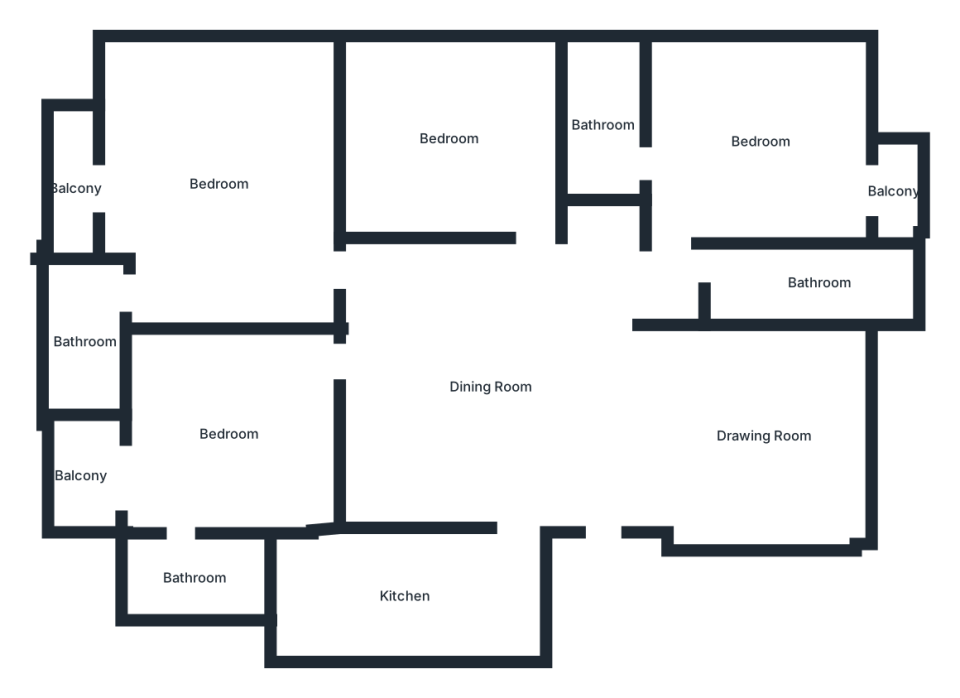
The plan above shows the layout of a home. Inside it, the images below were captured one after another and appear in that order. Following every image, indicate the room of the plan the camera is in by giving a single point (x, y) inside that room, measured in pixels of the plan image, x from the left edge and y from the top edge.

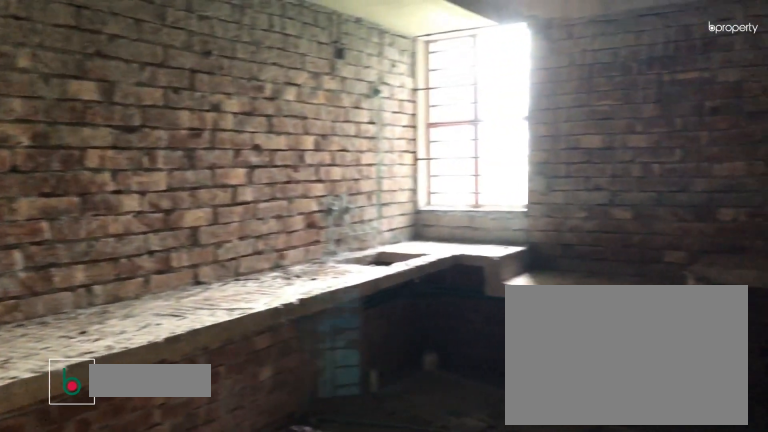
(408, 597)
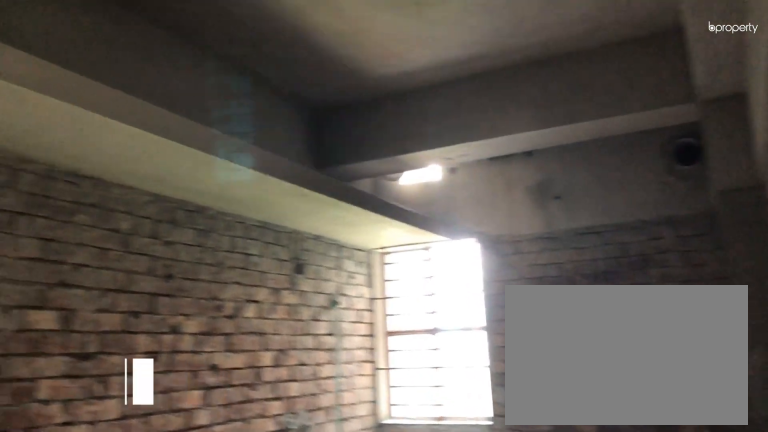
(408, 597)
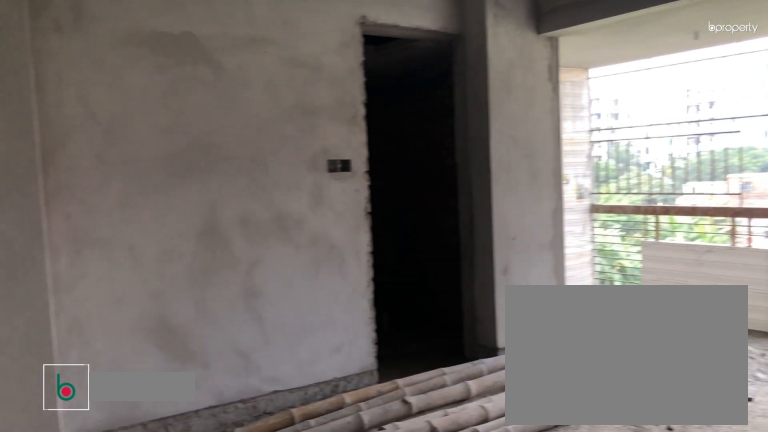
(229, 435)
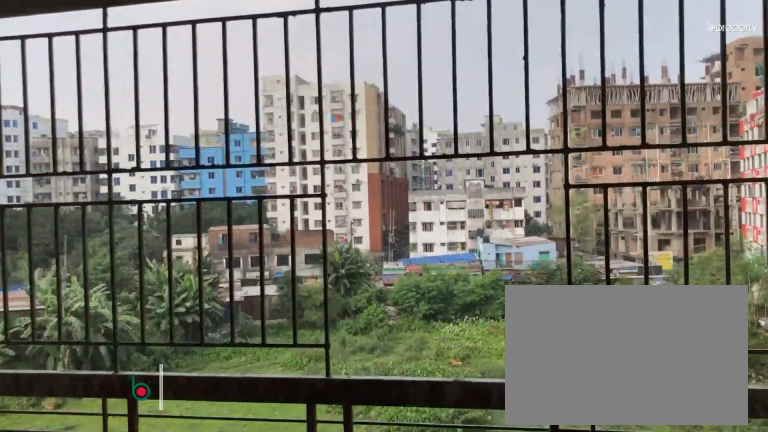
(75, 476)
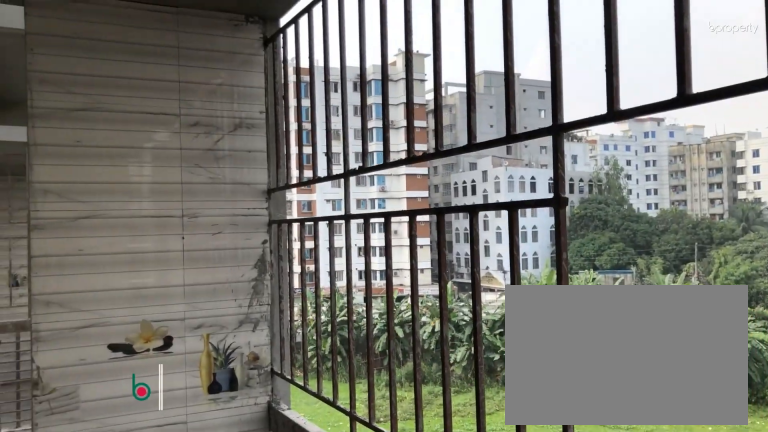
(75, 476)
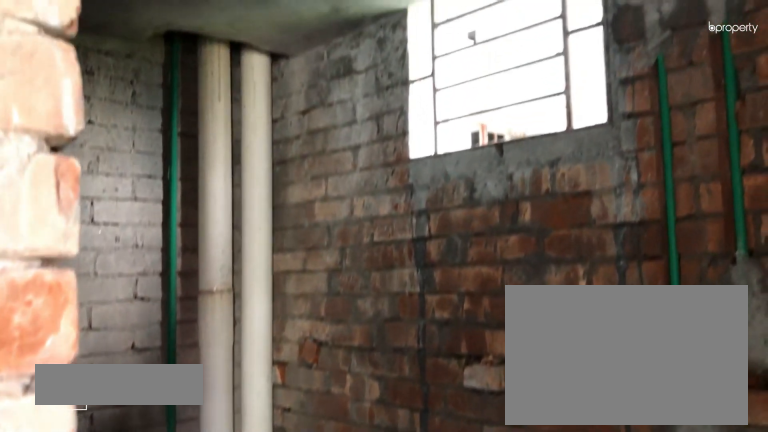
(194, 578)
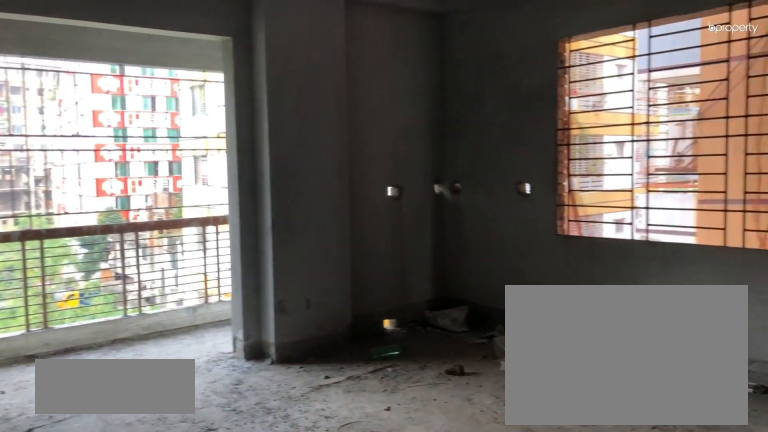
(222, 196)
